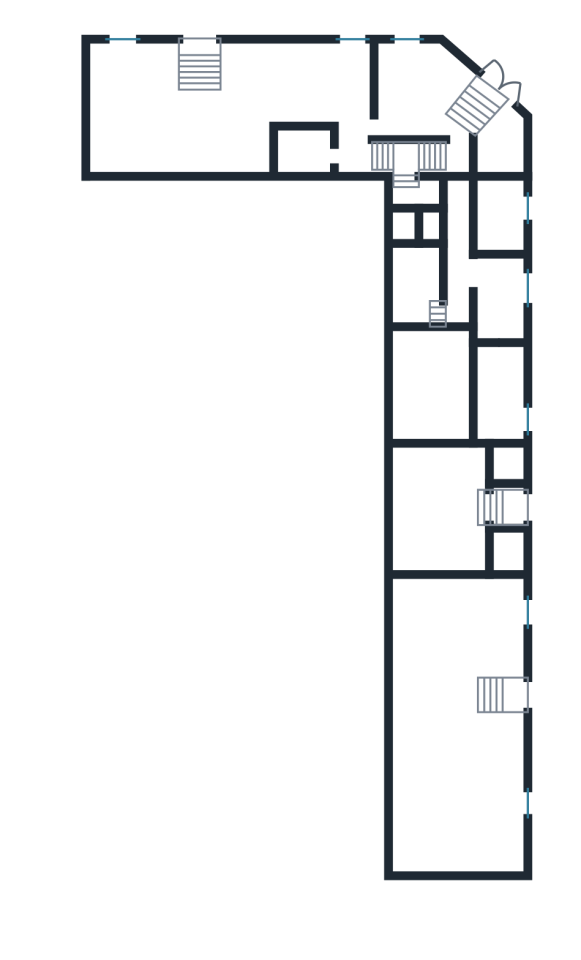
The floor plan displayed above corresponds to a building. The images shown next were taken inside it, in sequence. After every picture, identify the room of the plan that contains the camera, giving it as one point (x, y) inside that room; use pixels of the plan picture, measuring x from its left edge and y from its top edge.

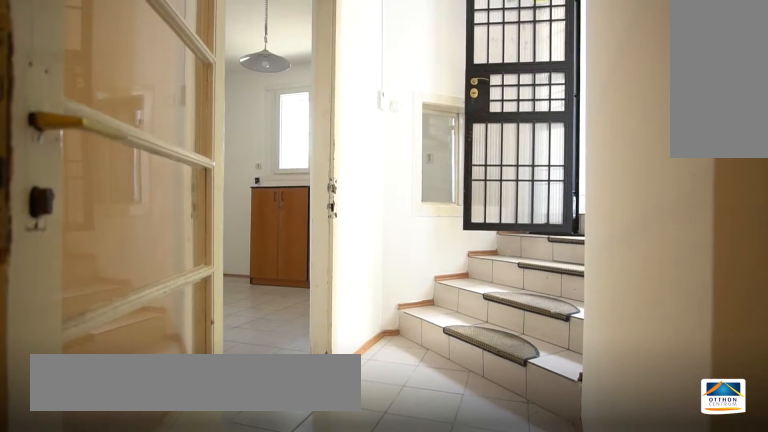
(449, 150)
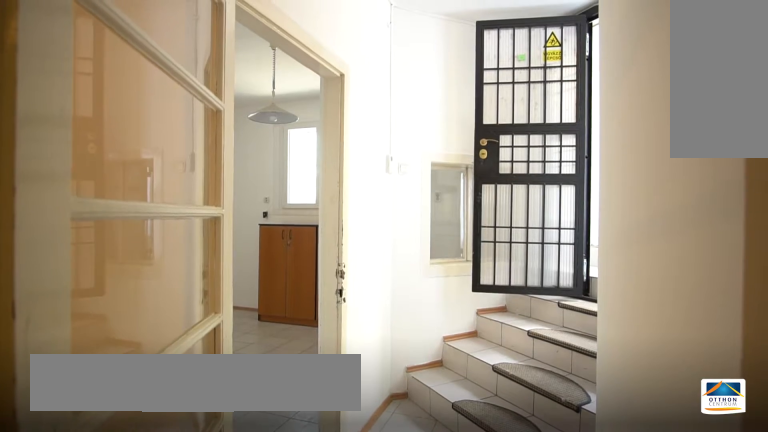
(450, 150)
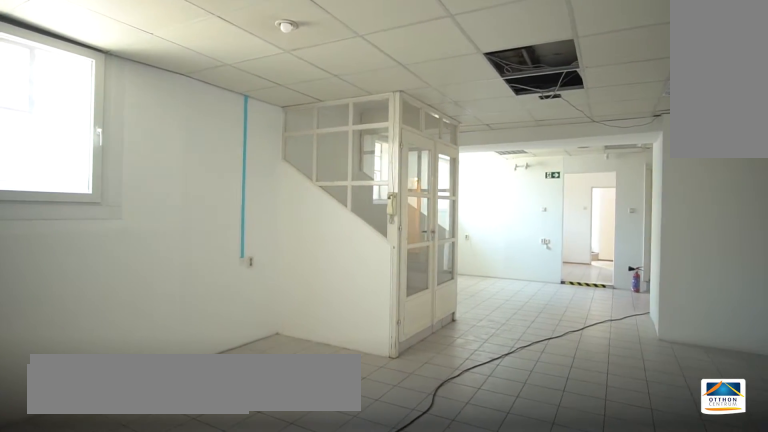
(212, 127)
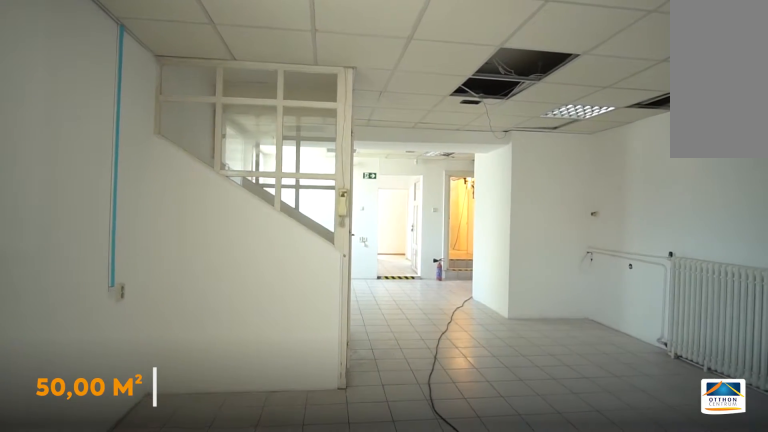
(213, 126)
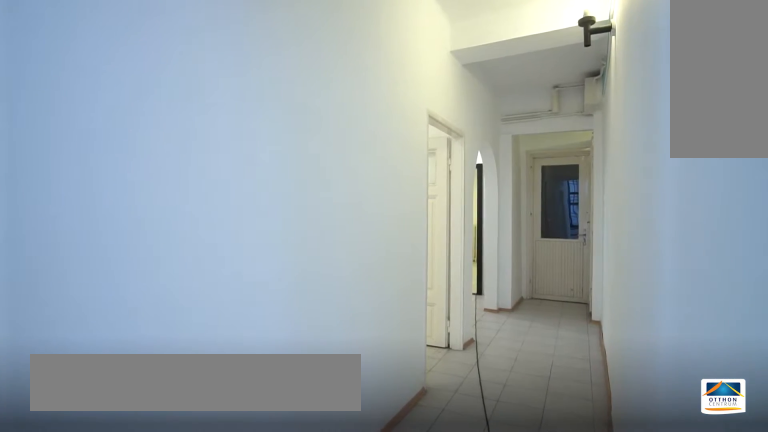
(455, 263)
